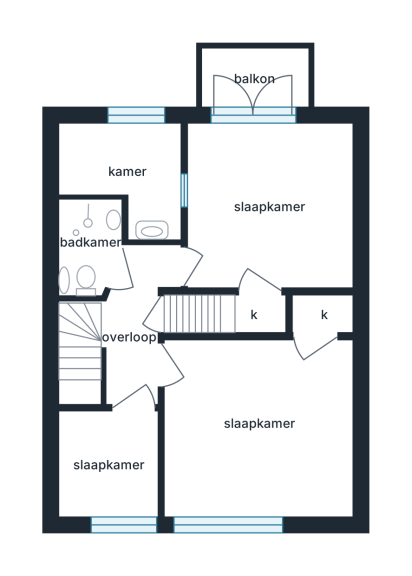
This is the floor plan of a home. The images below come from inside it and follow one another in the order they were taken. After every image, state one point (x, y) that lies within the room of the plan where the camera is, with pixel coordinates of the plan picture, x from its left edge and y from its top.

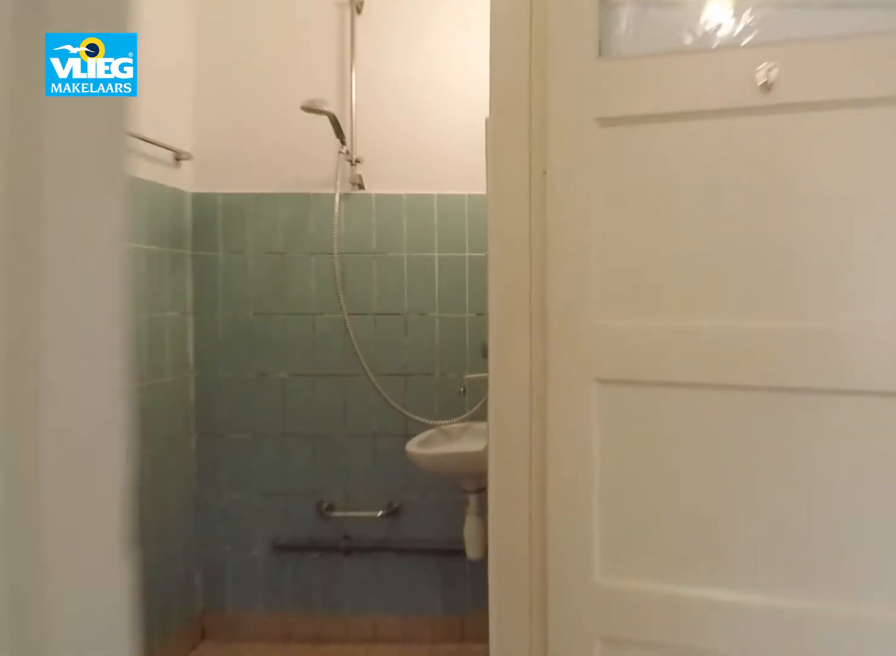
(124, 332)
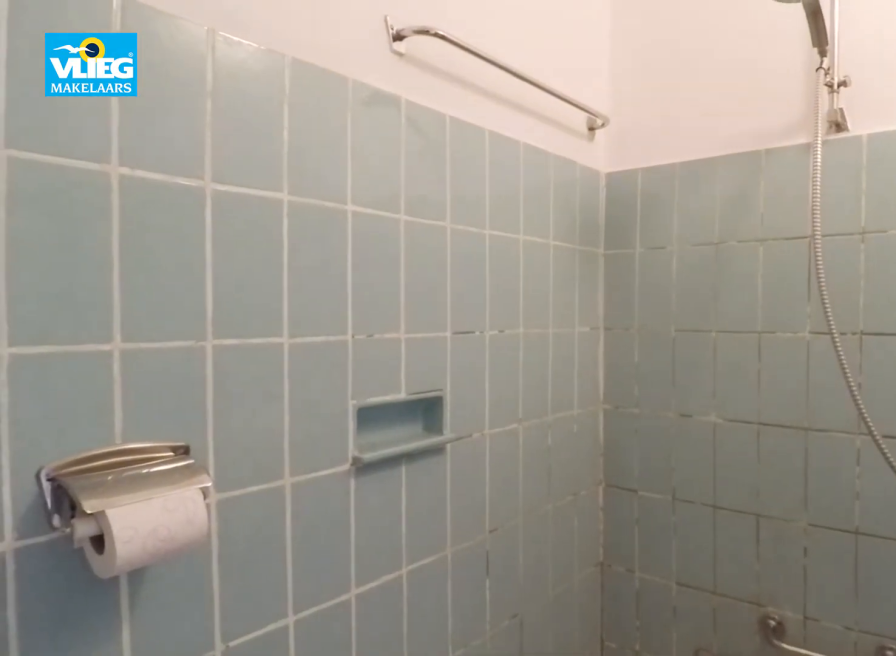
(87, 246)
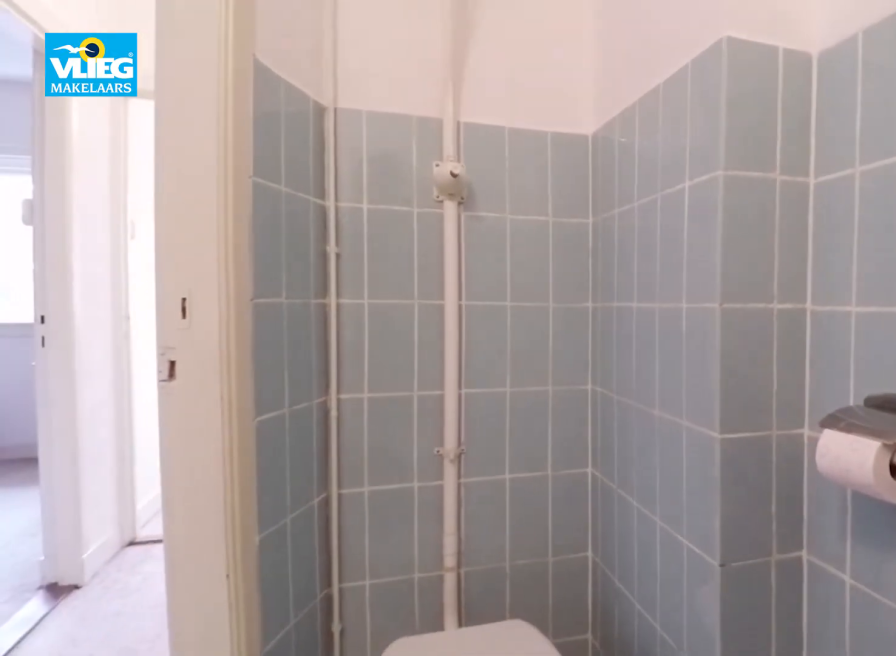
(87, 246)
